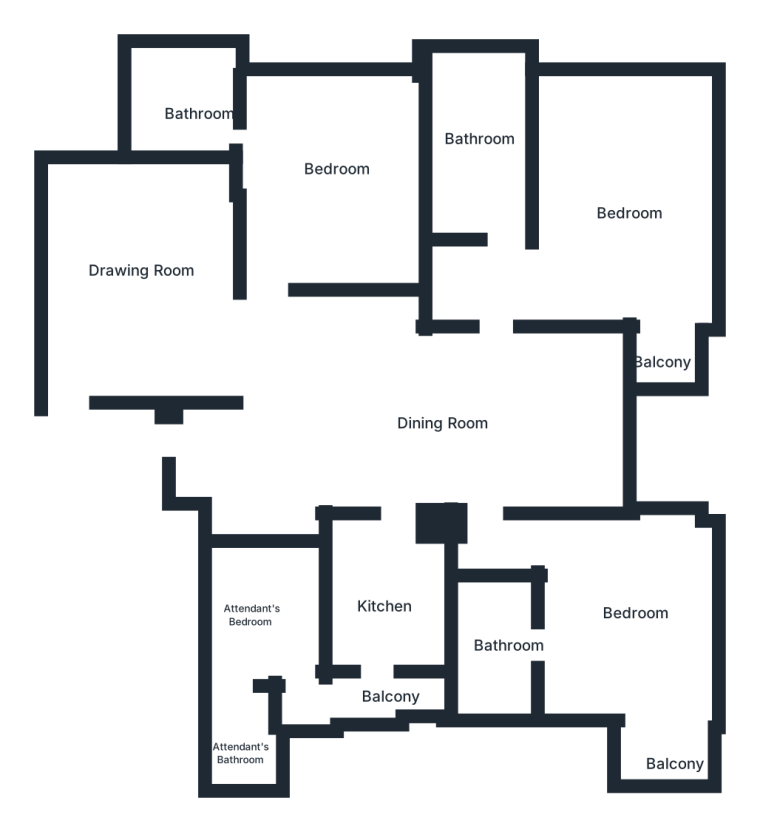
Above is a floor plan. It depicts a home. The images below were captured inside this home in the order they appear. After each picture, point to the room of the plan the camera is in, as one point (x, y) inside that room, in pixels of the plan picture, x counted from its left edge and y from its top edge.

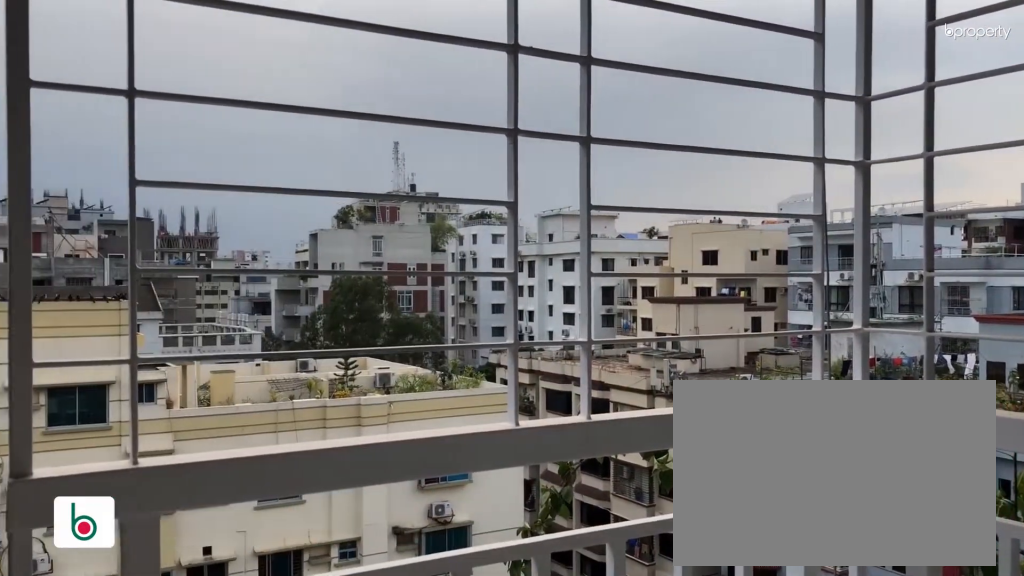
(668, 334)
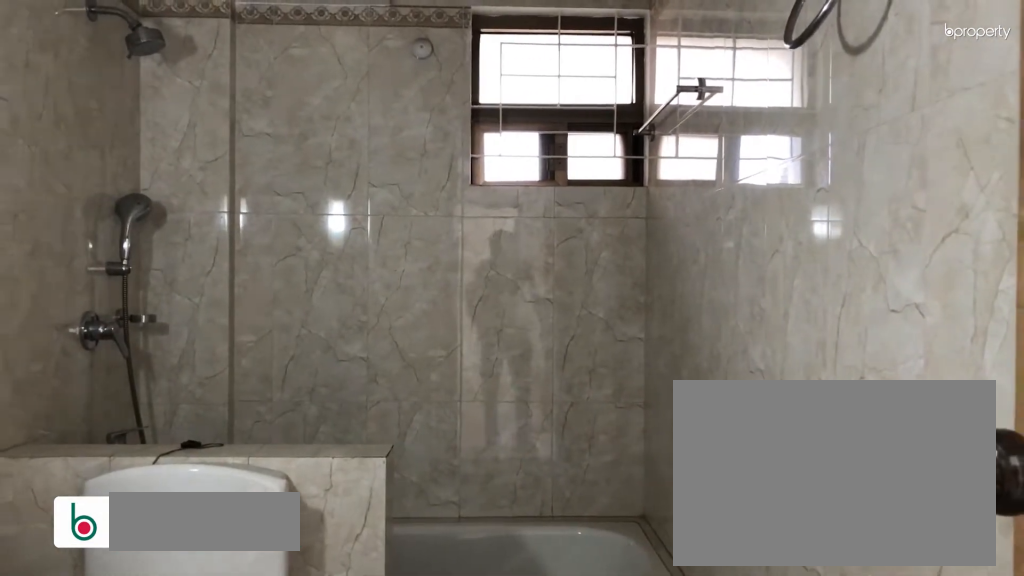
(489, 154)
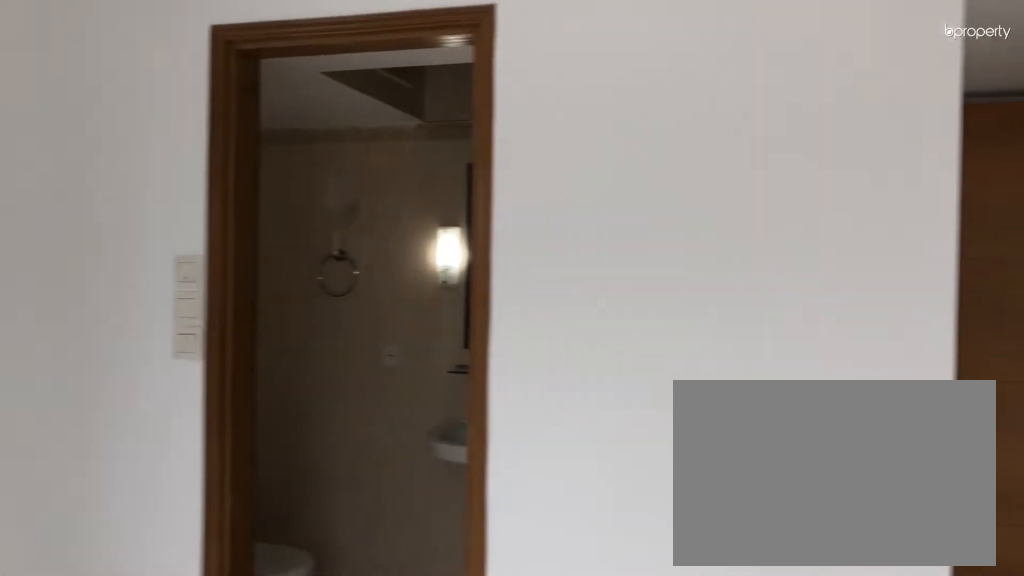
(648, 642)
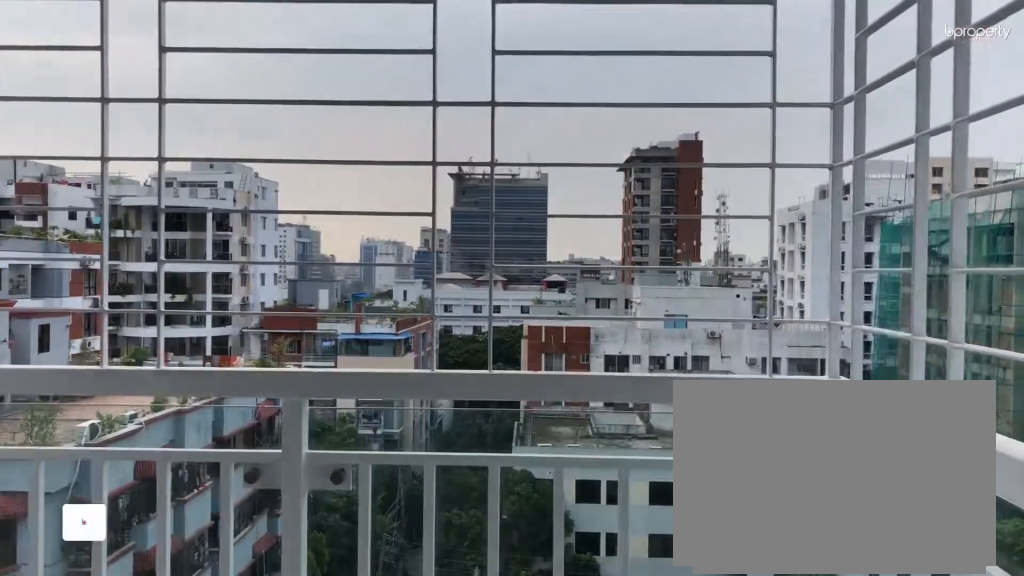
(668, 730)
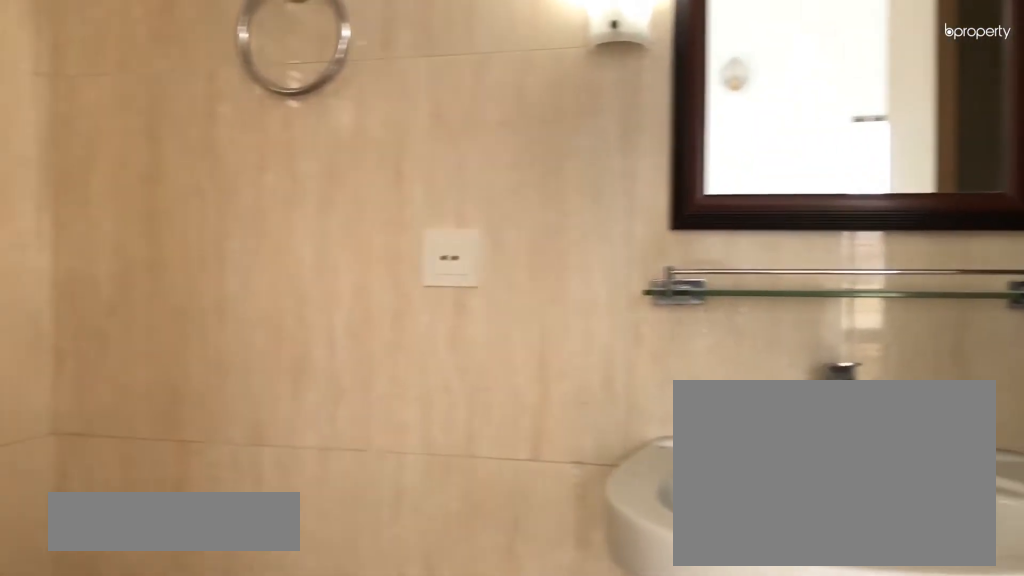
(496, 648)
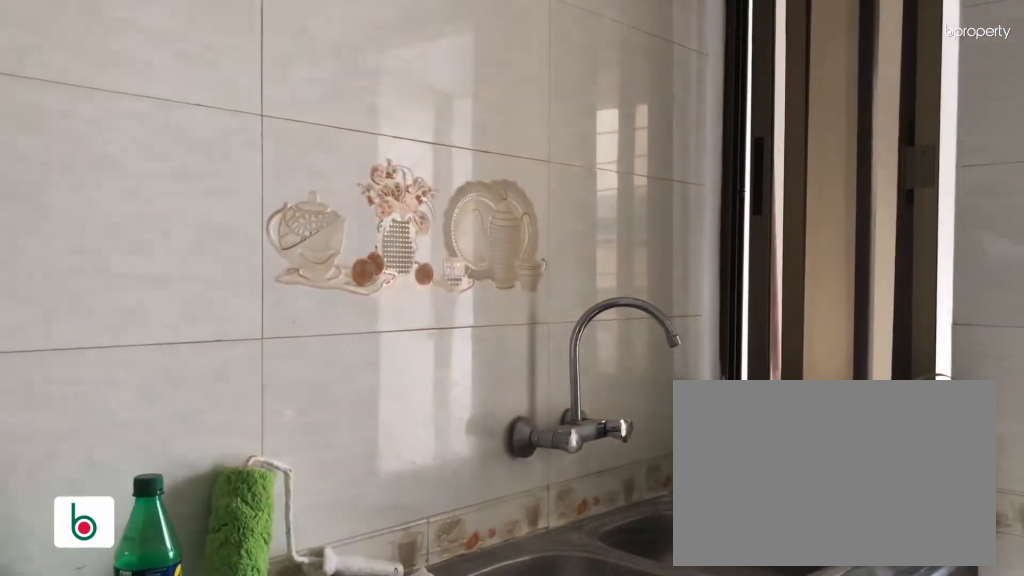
(392, 592)
